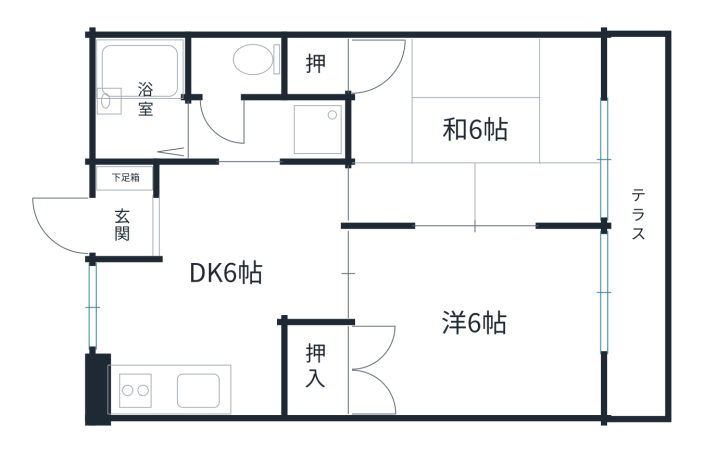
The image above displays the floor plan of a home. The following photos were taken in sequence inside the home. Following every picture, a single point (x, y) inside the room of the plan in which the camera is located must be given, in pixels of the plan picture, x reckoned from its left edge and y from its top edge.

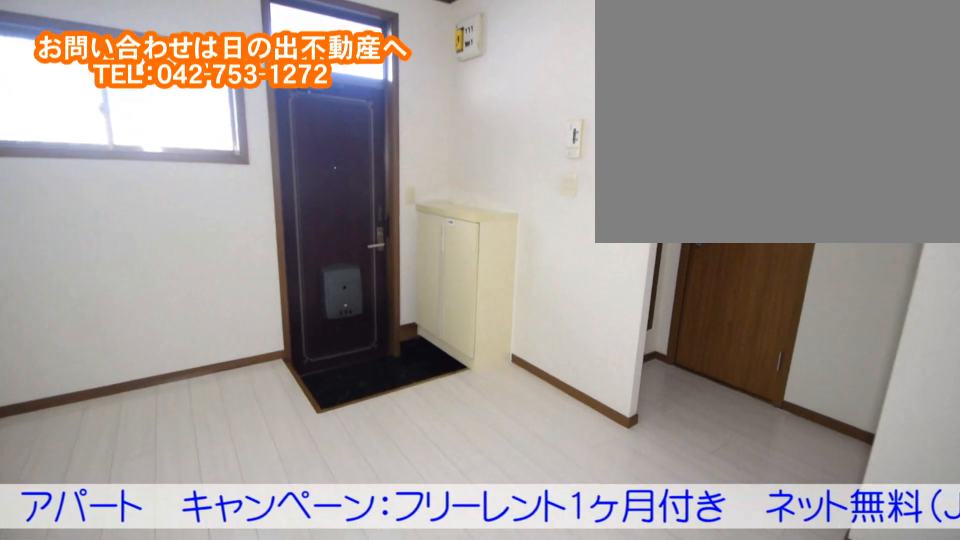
(231, 302)
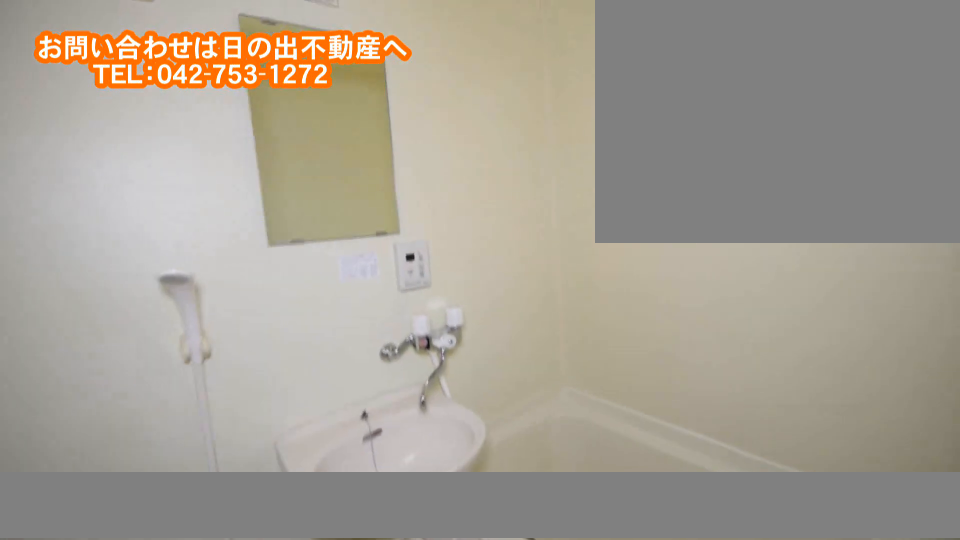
(143, 115)
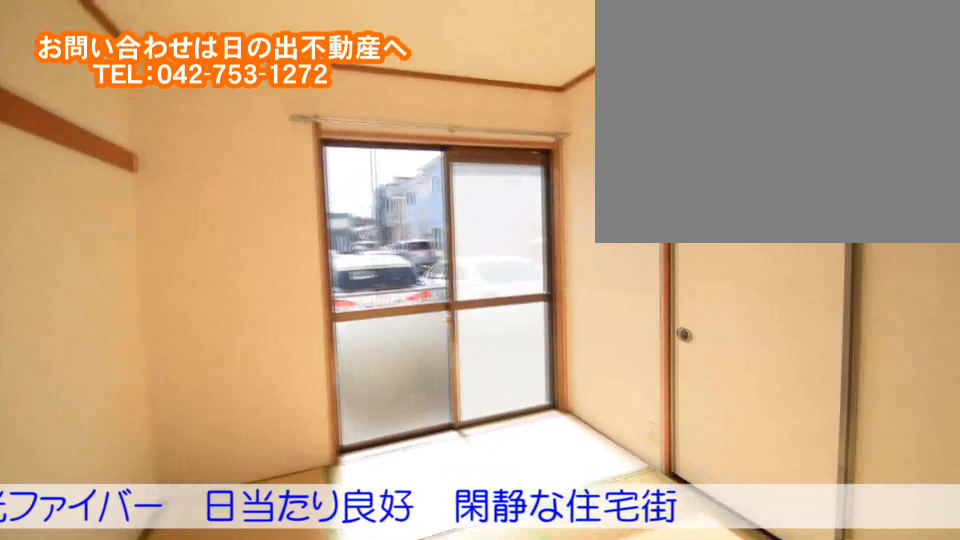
(536, 129)
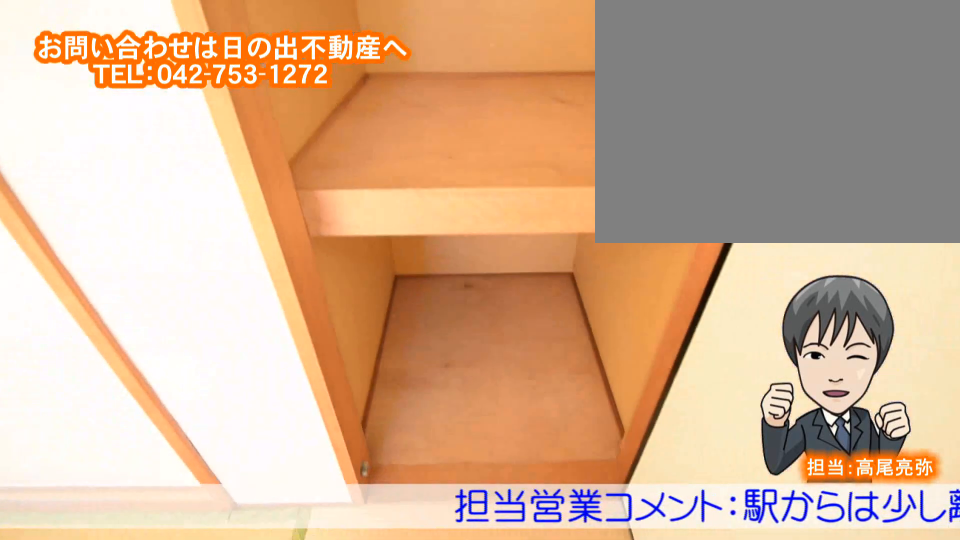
(536, 129)
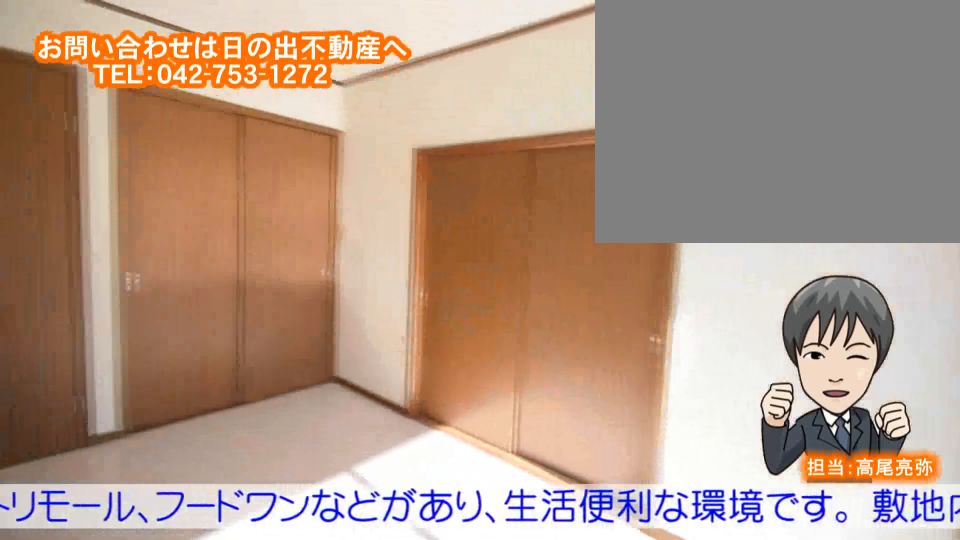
(542, 314)
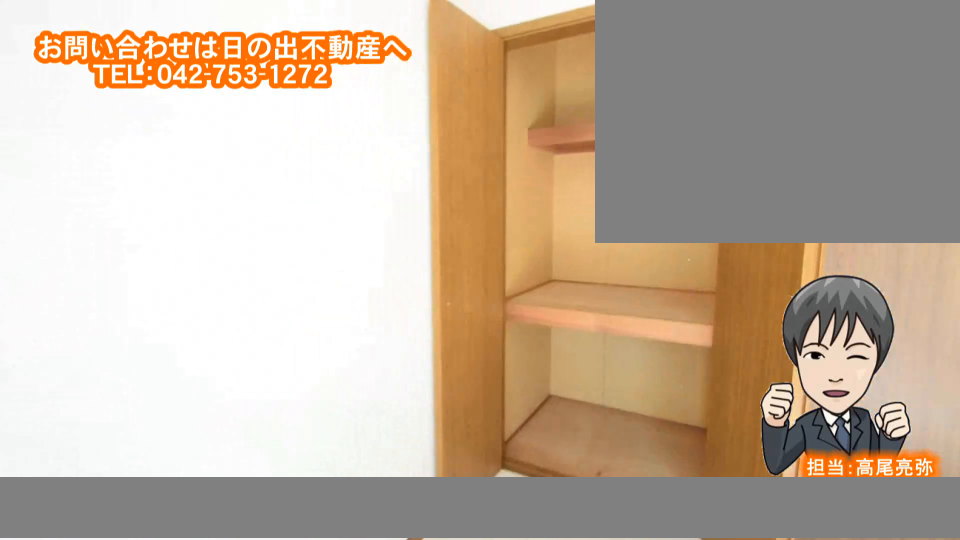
(542, 315)
